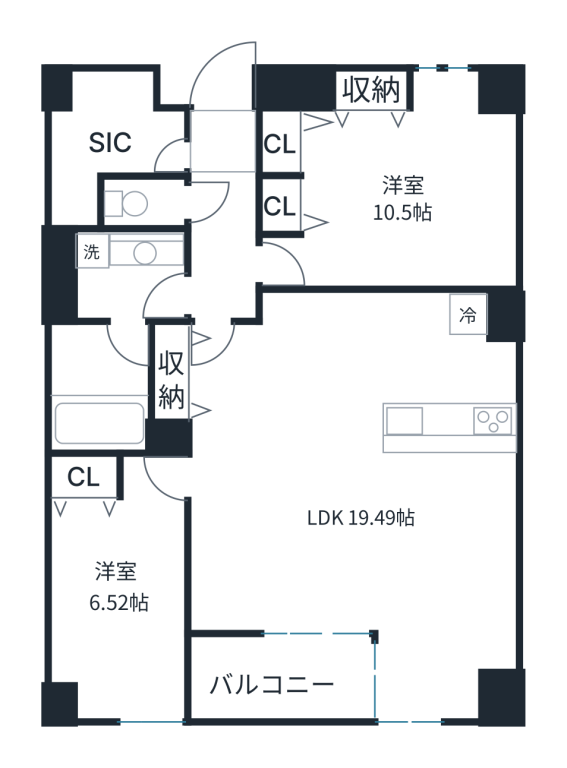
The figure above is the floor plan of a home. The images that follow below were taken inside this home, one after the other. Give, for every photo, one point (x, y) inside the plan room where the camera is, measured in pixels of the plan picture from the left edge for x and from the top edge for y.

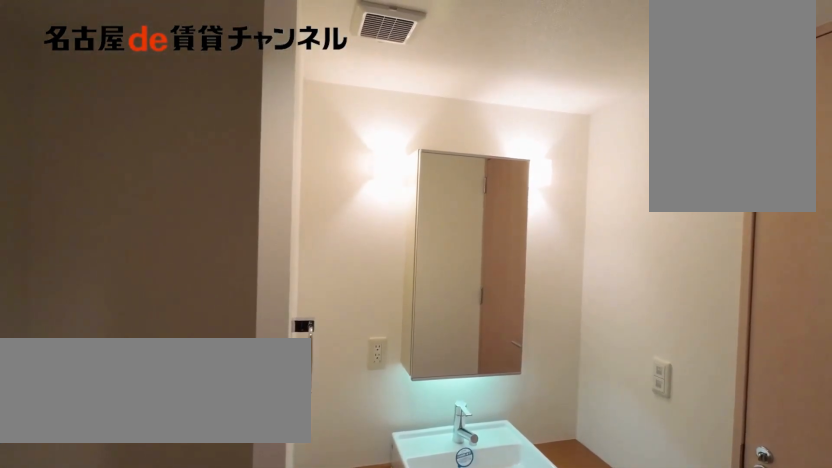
(125, 275)
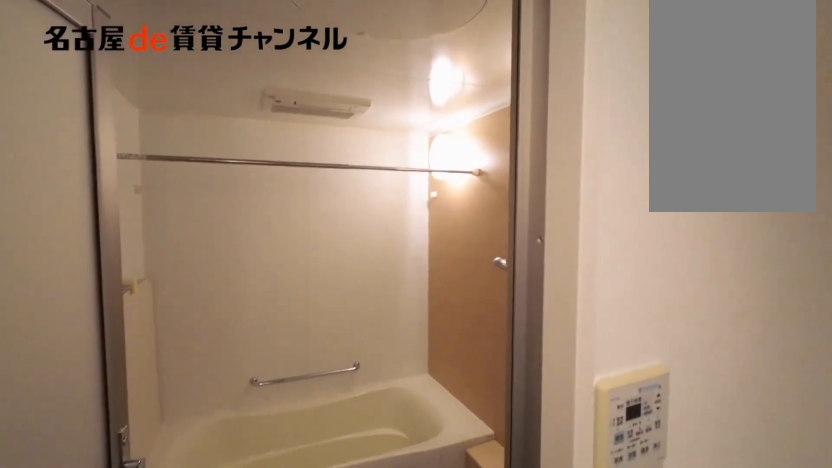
(125, 275)
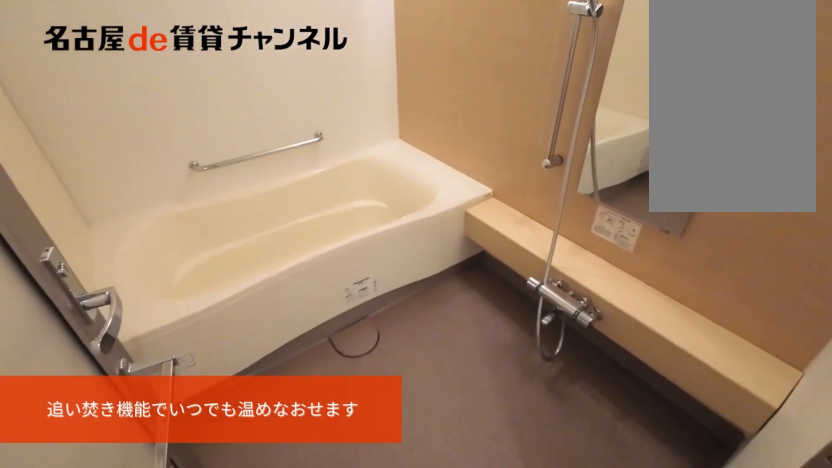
(105, 386)
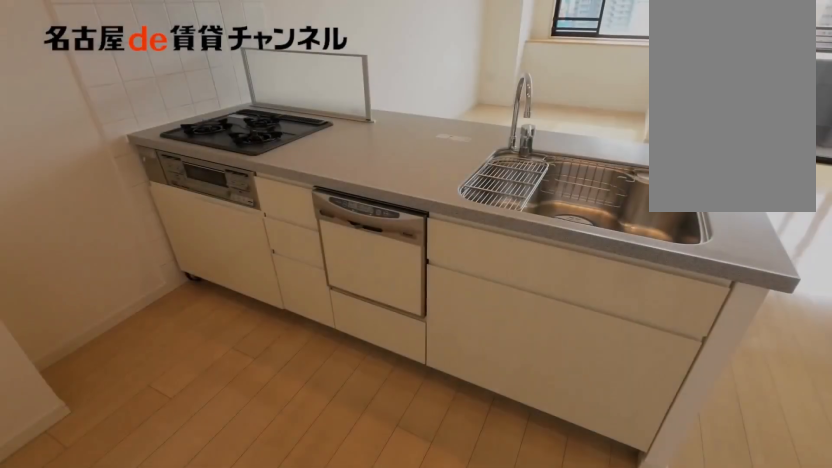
(449, 427)
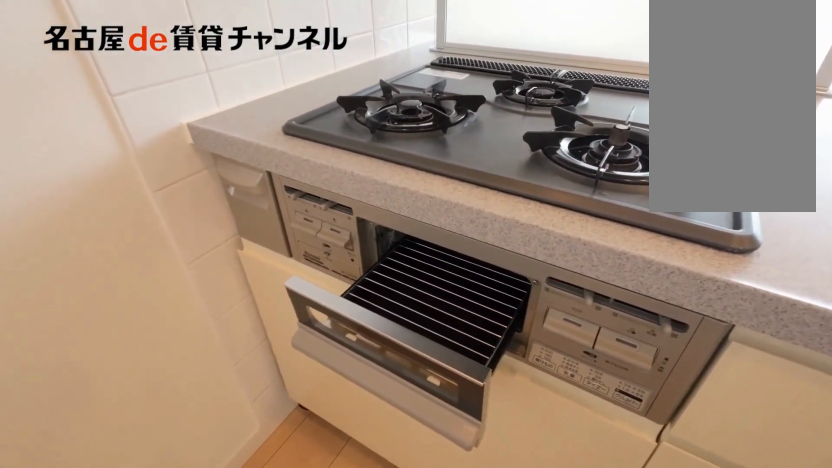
(449, 427)
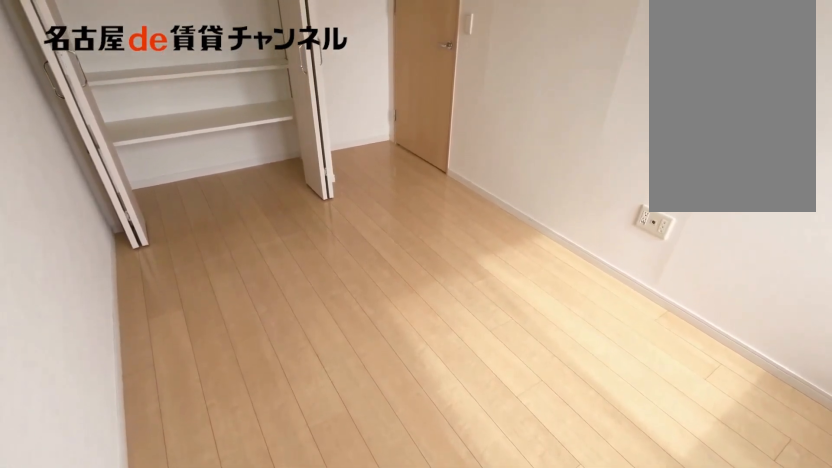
(123, 581)
